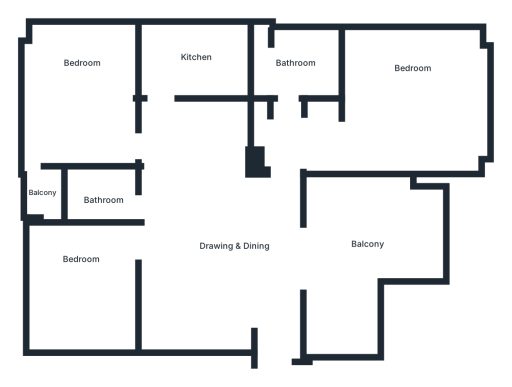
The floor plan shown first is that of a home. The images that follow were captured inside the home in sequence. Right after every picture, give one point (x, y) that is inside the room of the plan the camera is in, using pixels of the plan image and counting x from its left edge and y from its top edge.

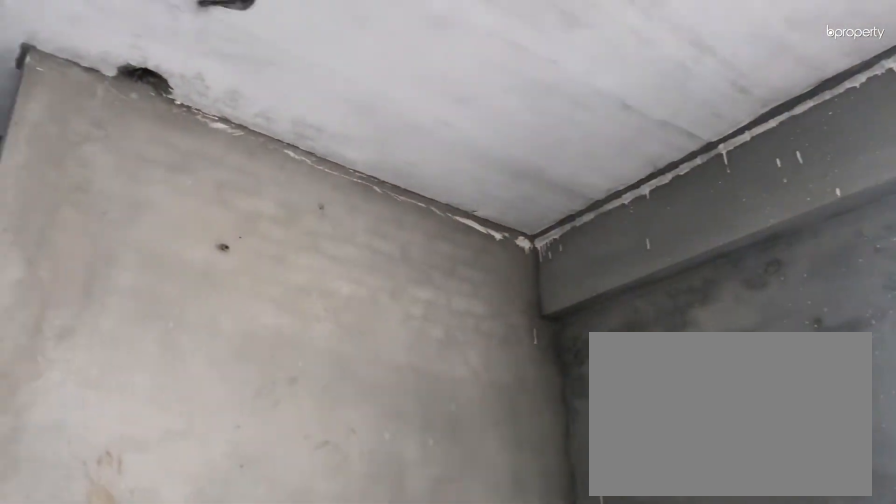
(414, 96)
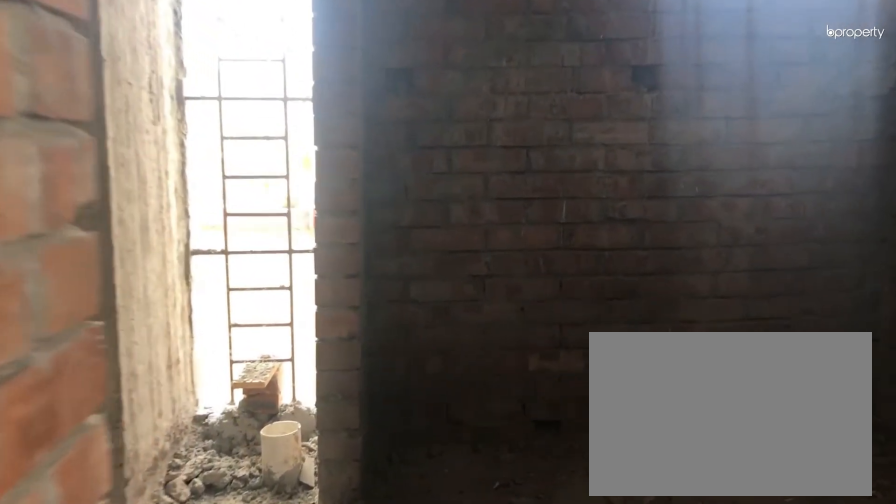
(296, 62)
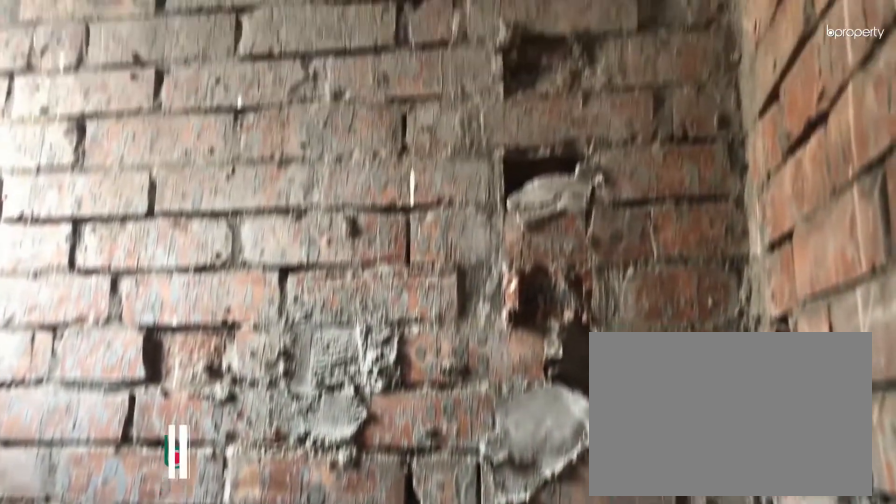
(296, 62)
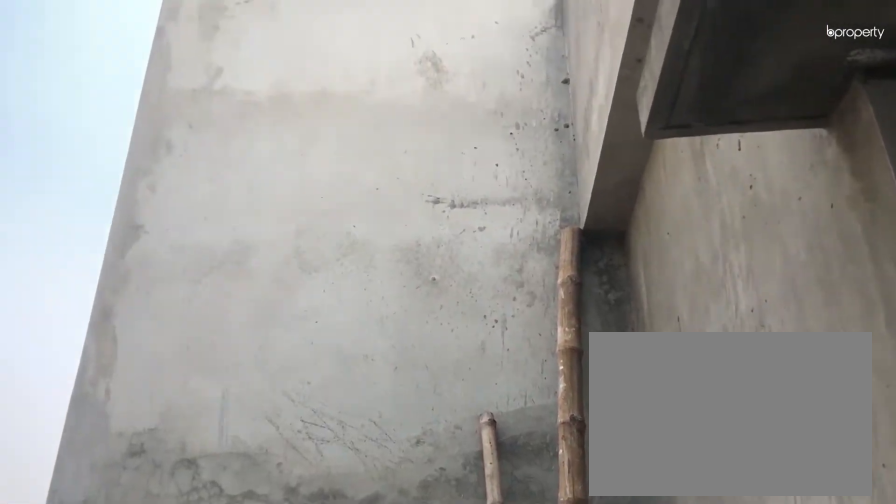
(370, 243)
